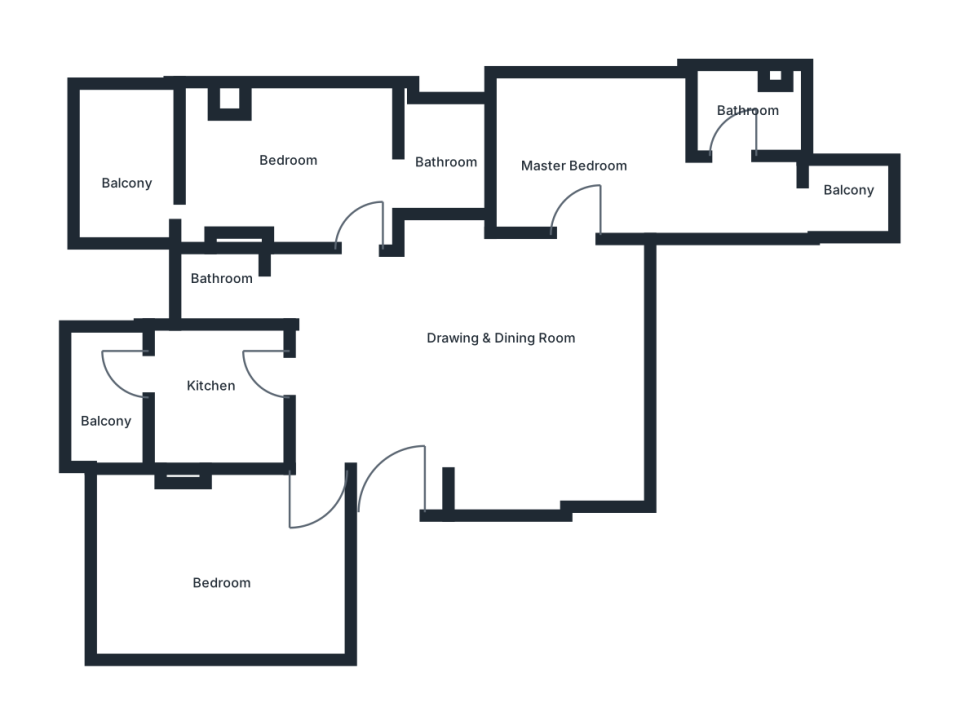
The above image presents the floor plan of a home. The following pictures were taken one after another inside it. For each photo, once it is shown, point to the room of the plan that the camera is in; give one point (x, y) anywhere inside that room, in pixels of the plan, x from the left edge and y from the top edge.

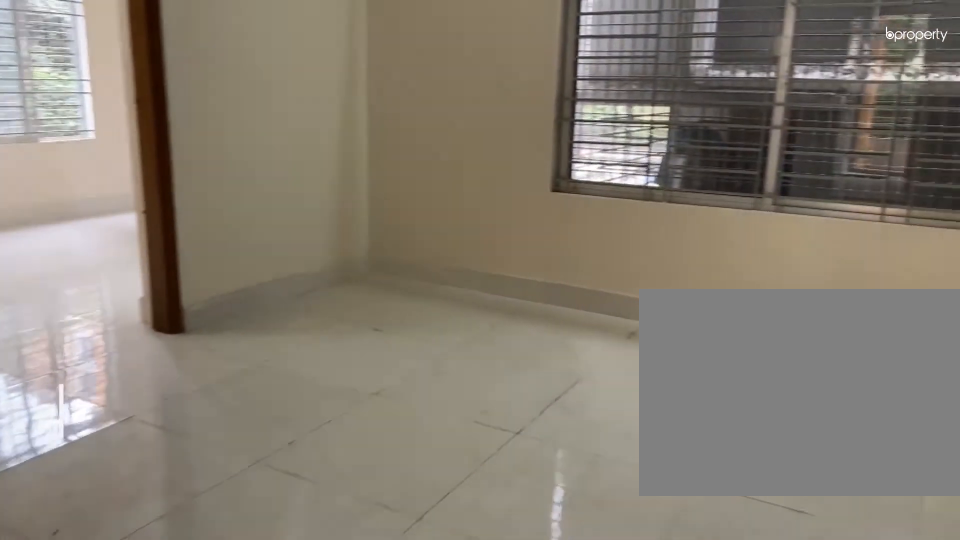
(475, 363)
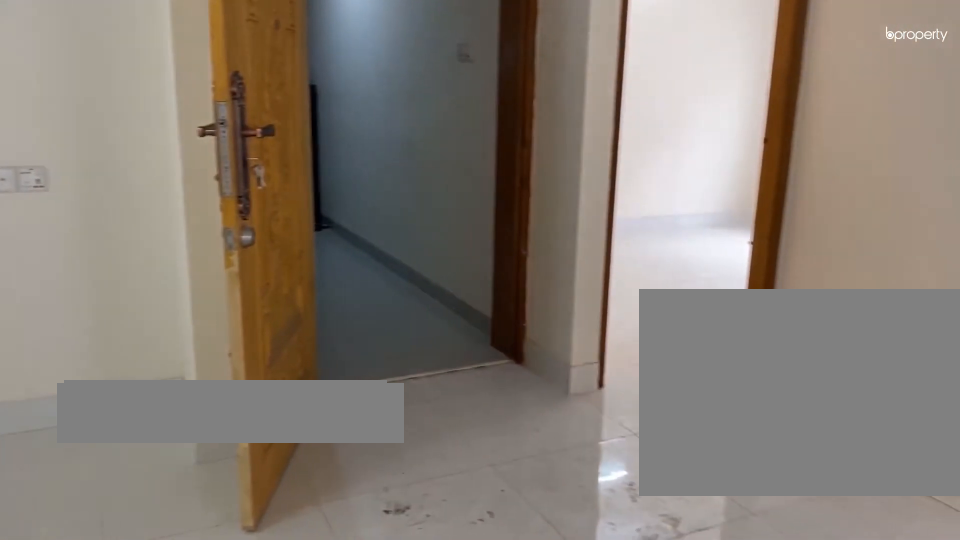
(475, 363)
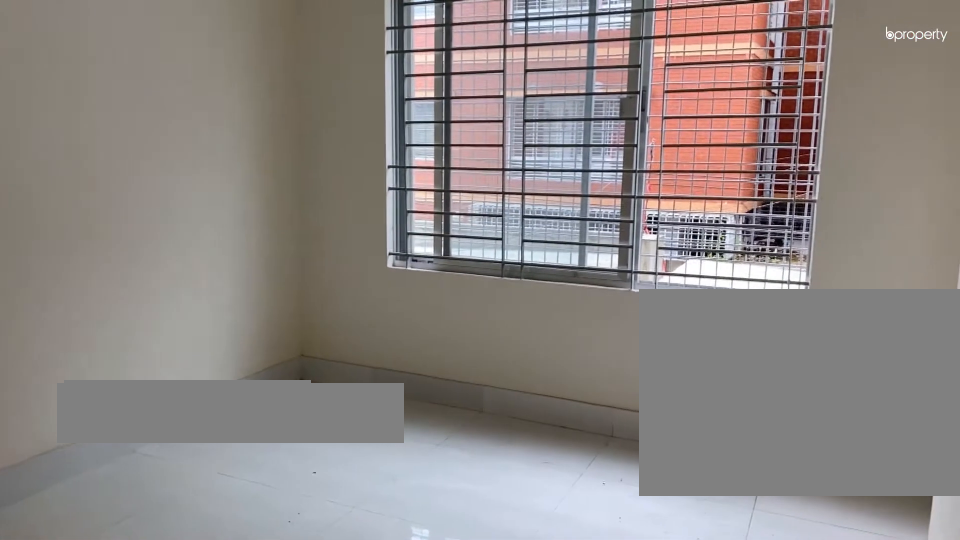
(221, 556)
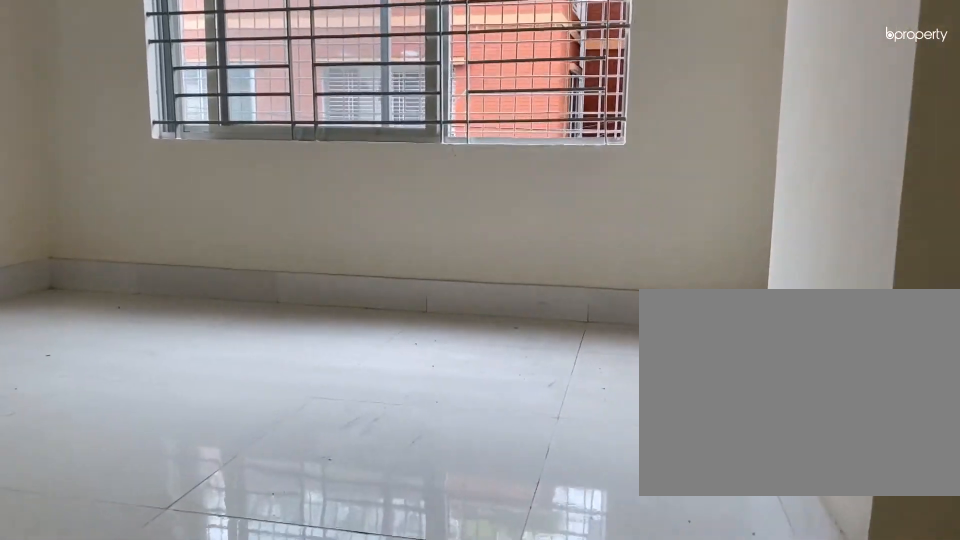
(221, 556)
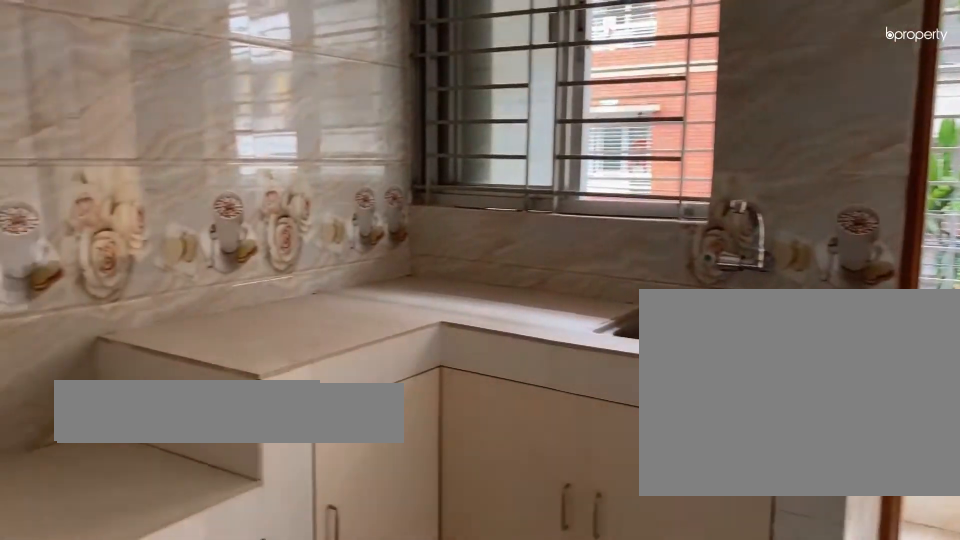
(217, 404)
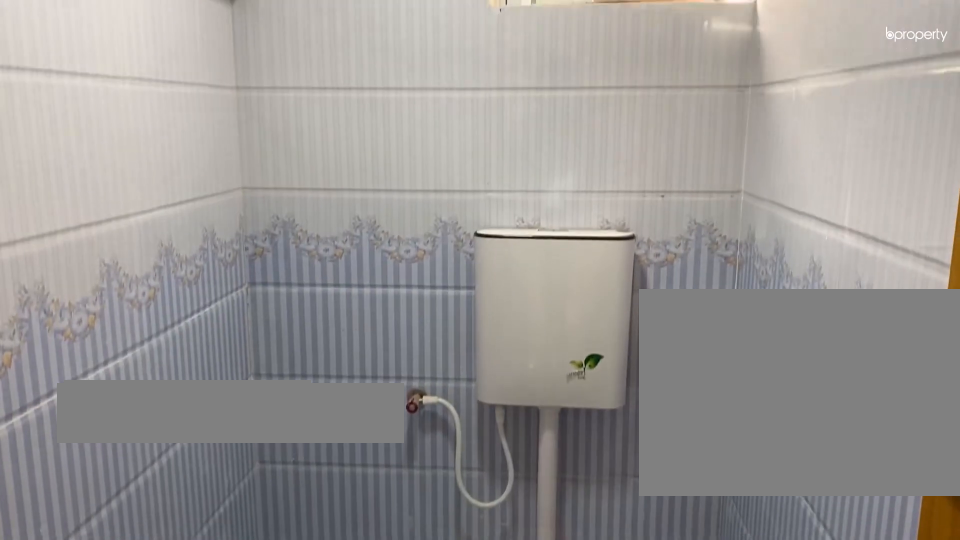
(230, 275)
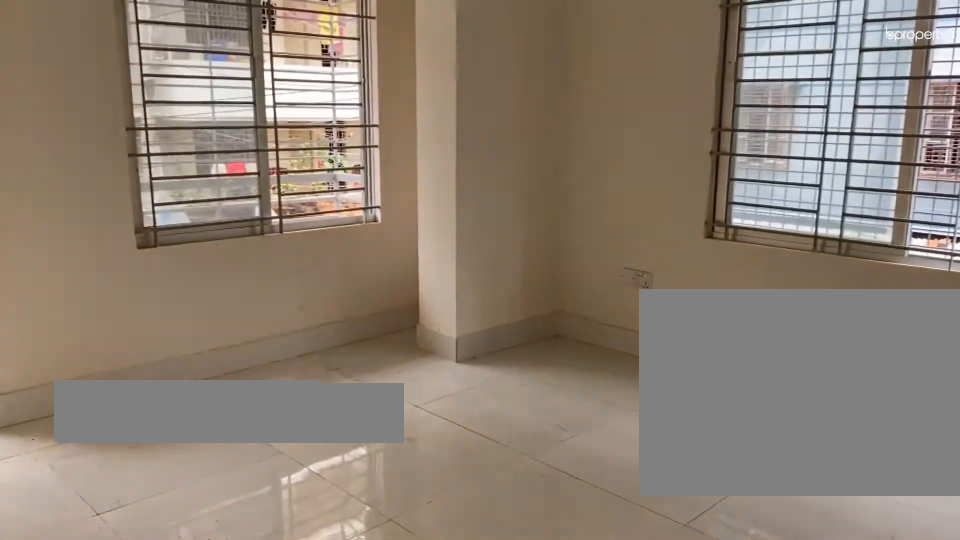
(295, 187)
